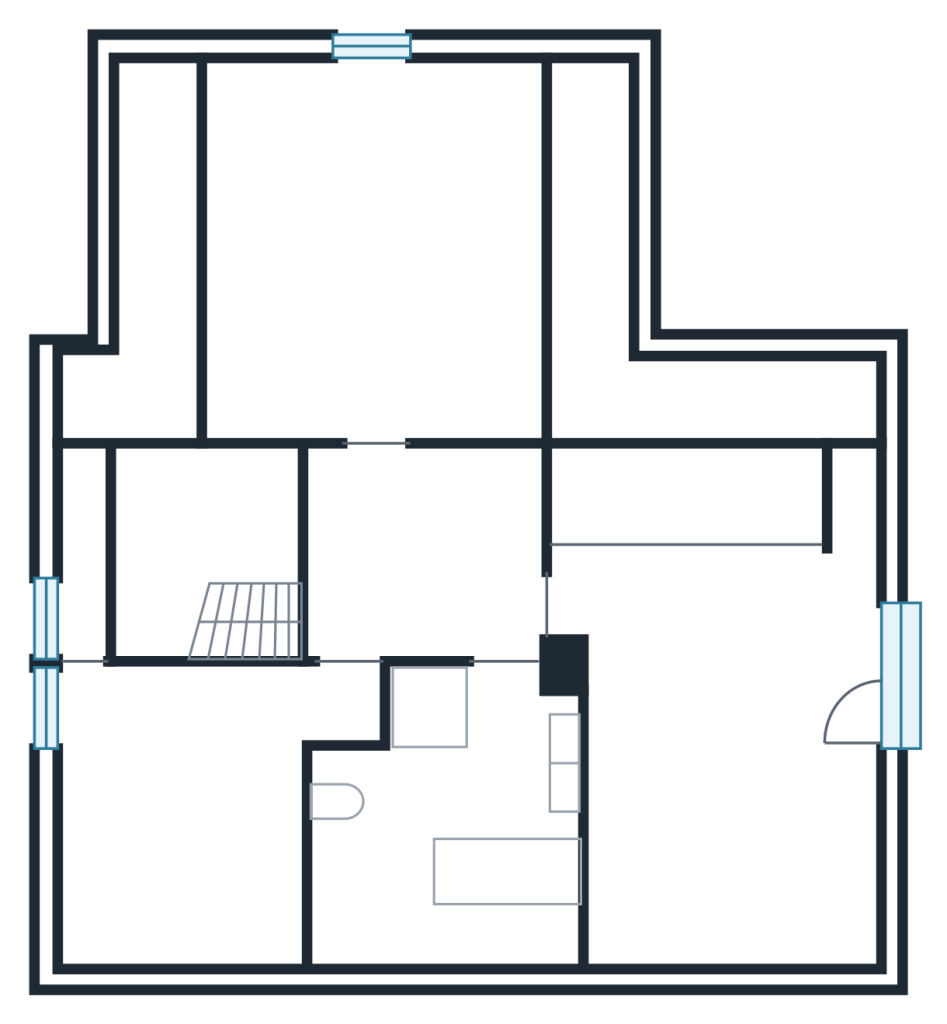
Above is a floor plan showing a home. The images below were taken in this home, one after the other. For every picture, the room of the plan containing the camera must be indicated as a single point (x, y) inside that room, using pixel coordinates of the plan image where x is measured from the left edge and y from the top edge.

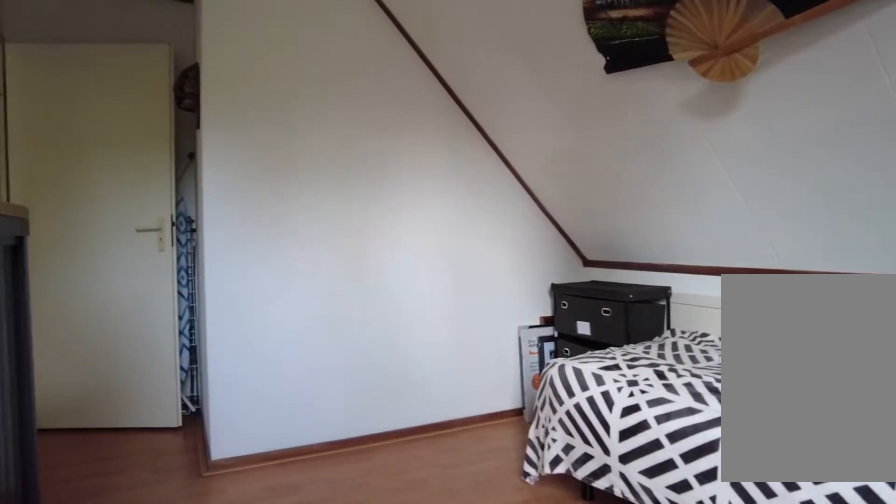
(198, 760)
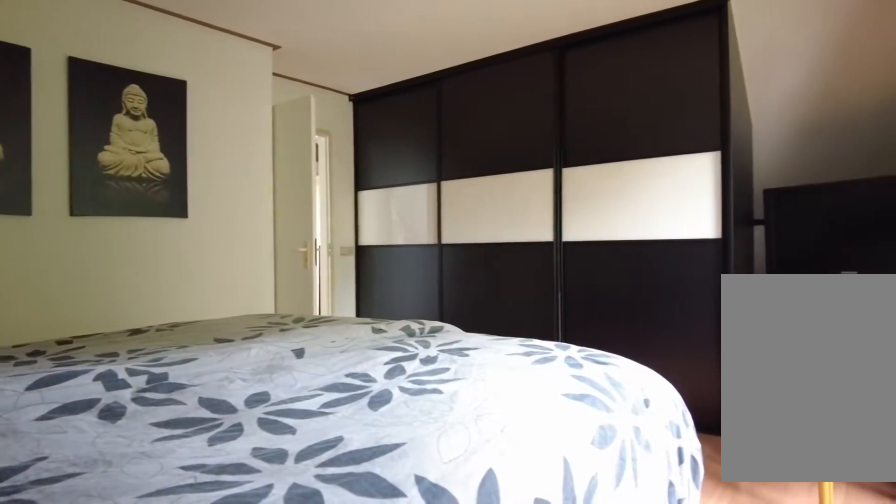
(733, 695)
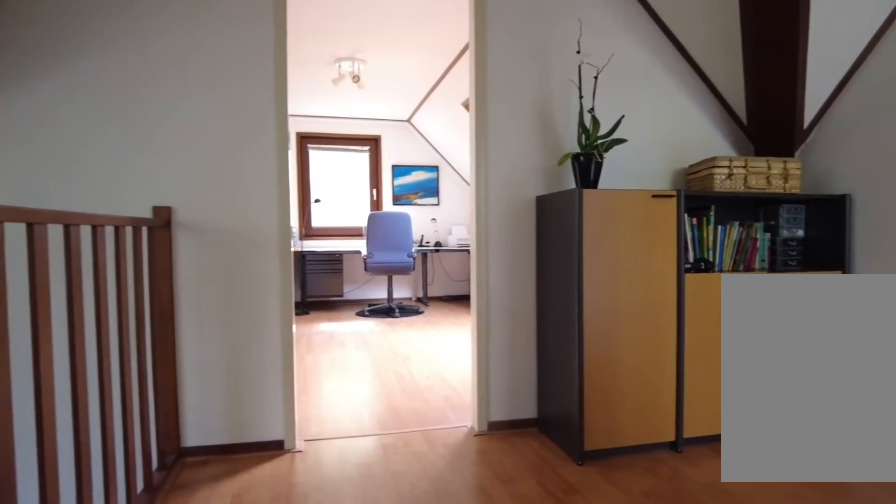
(426, 556)
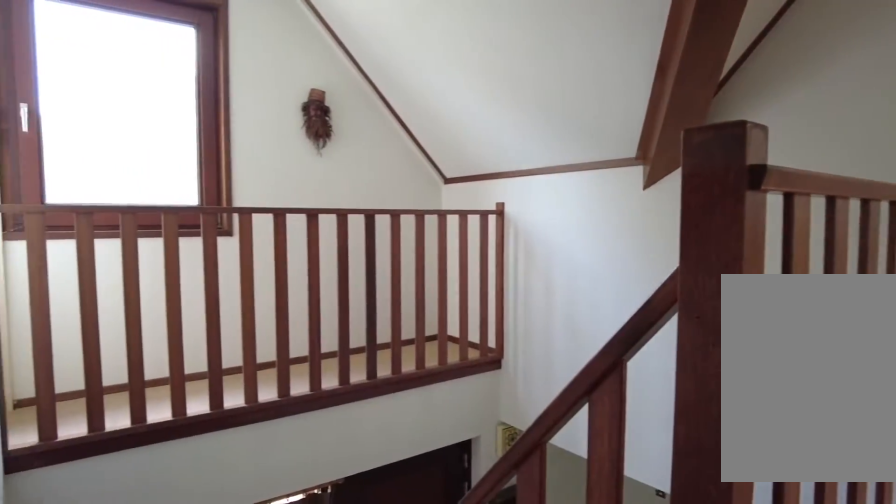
(426, 556)
